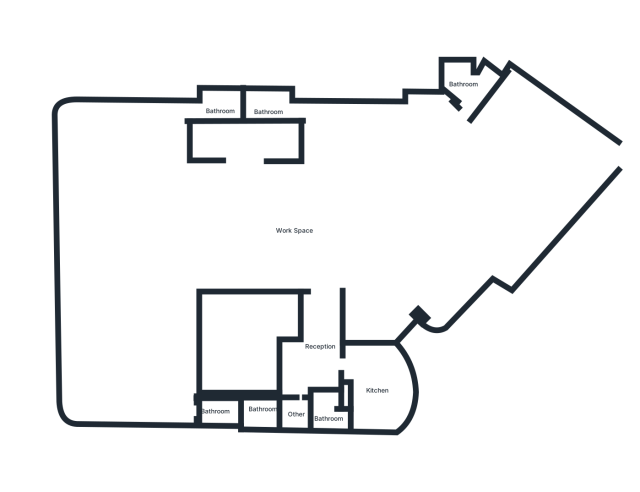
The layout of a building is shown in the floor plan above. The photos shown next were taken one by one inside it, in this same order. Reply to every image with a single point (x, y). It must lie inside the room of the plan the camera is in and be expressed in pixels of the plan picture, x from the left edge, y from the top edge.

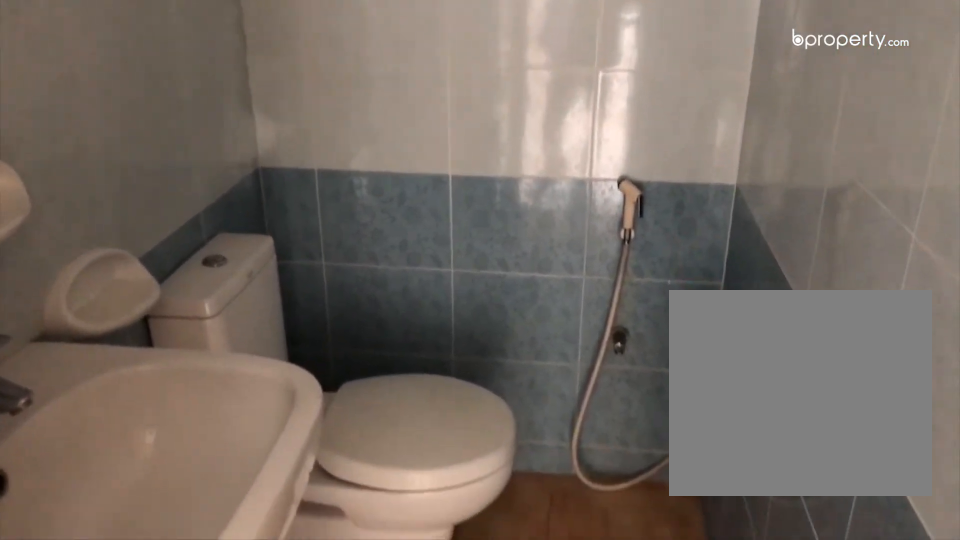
(221, 110)
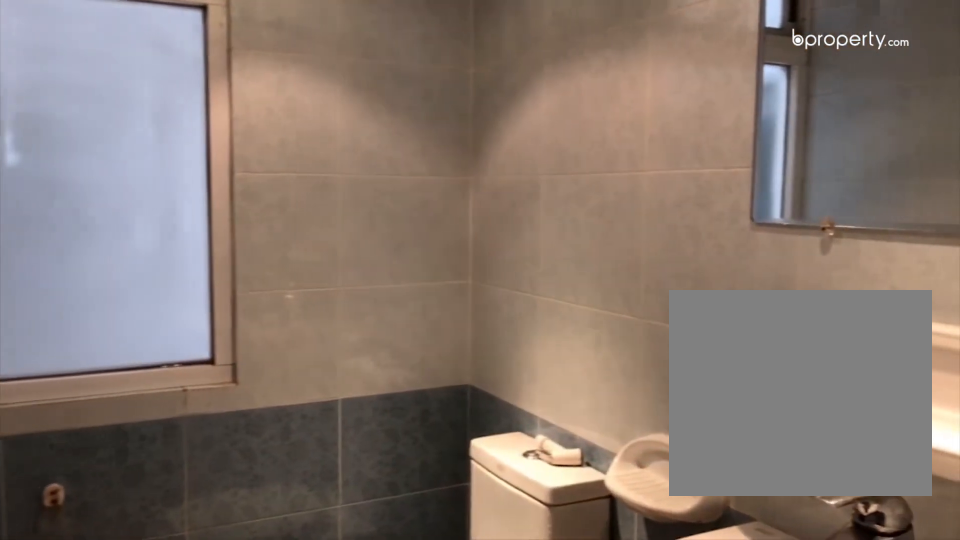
(214, 412)
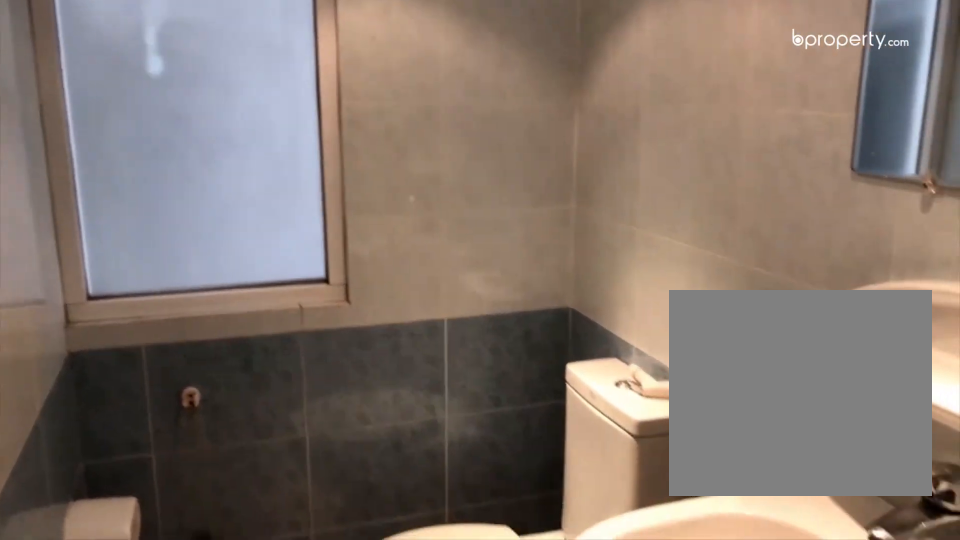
(214, 412)
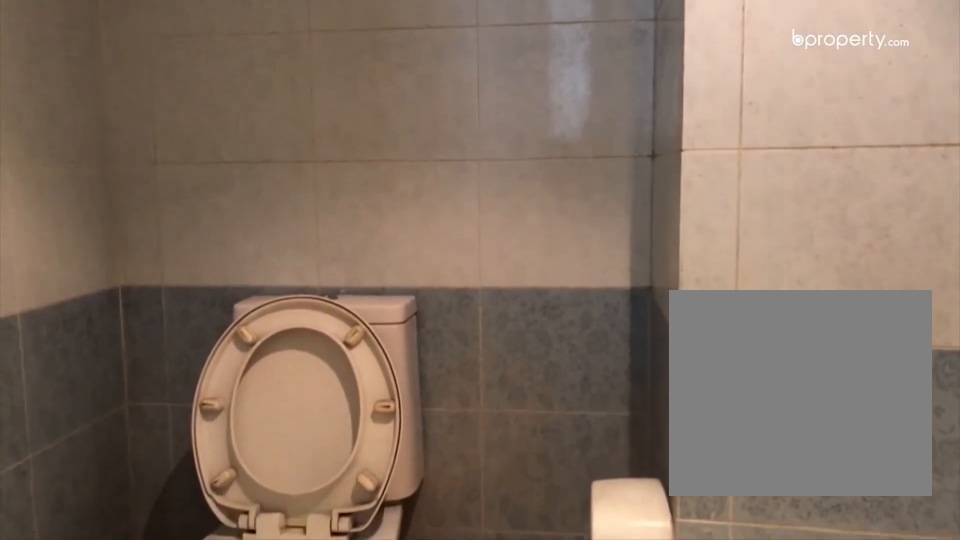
(460, 76)
